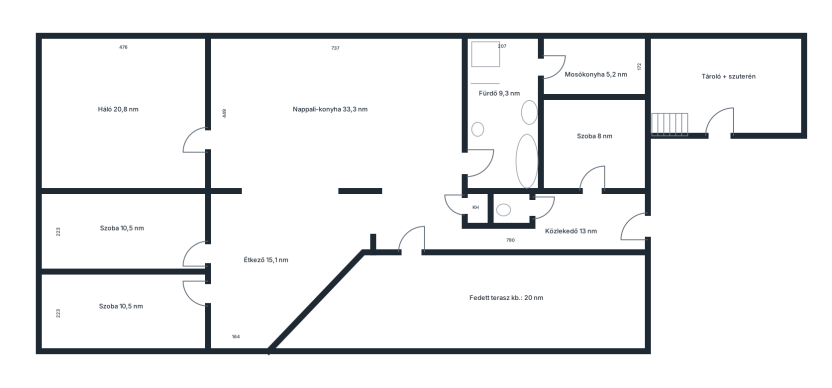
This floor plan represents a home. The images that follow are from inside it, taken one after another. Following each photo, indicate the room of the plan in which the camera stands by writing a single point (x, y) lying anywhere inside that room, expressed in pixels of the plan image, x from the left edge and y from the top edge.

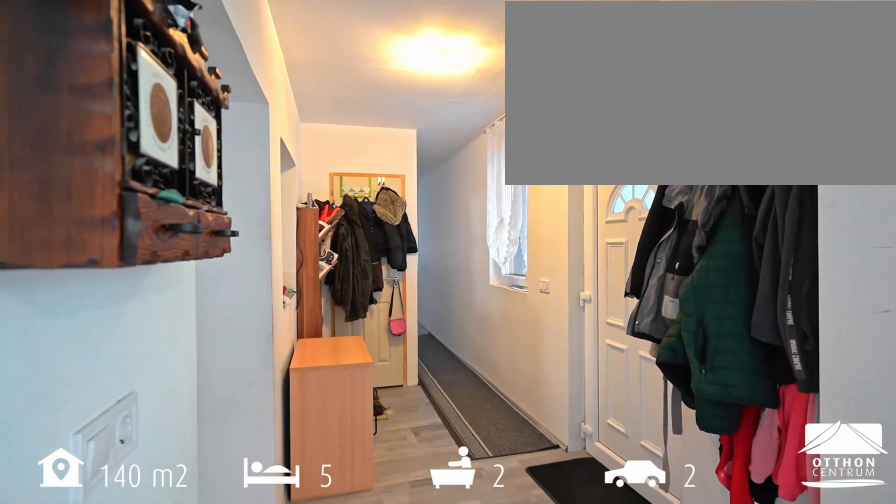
(507, 239)
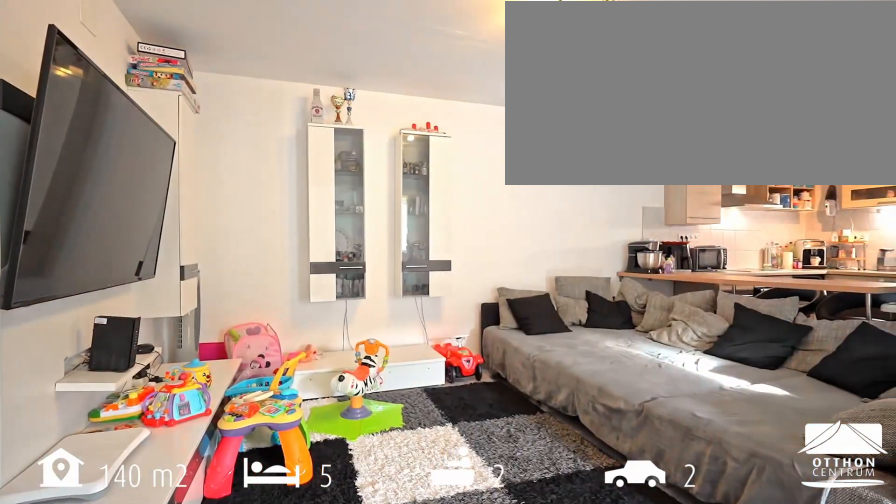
(337, 114)
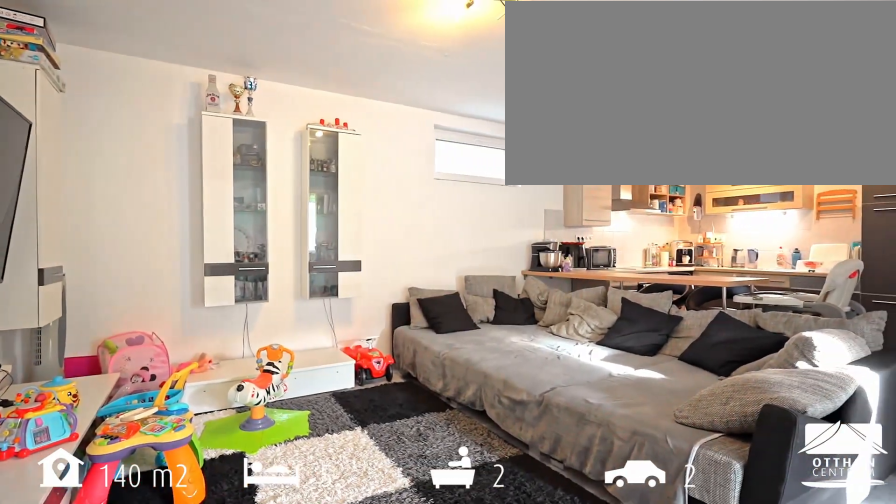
(337, 114)
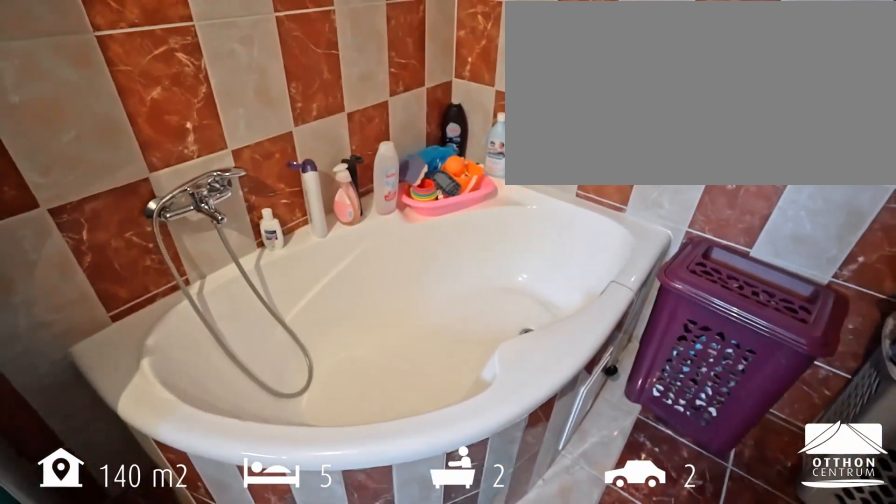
(502, 118)
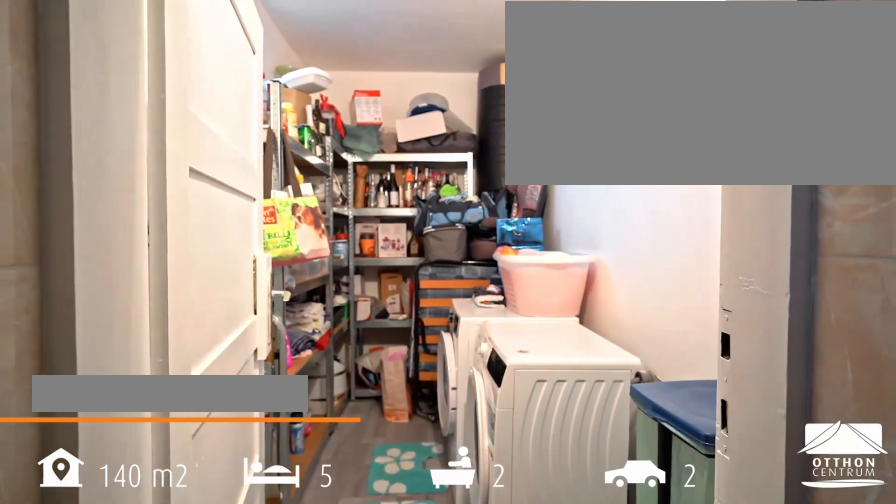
(594, 67)
